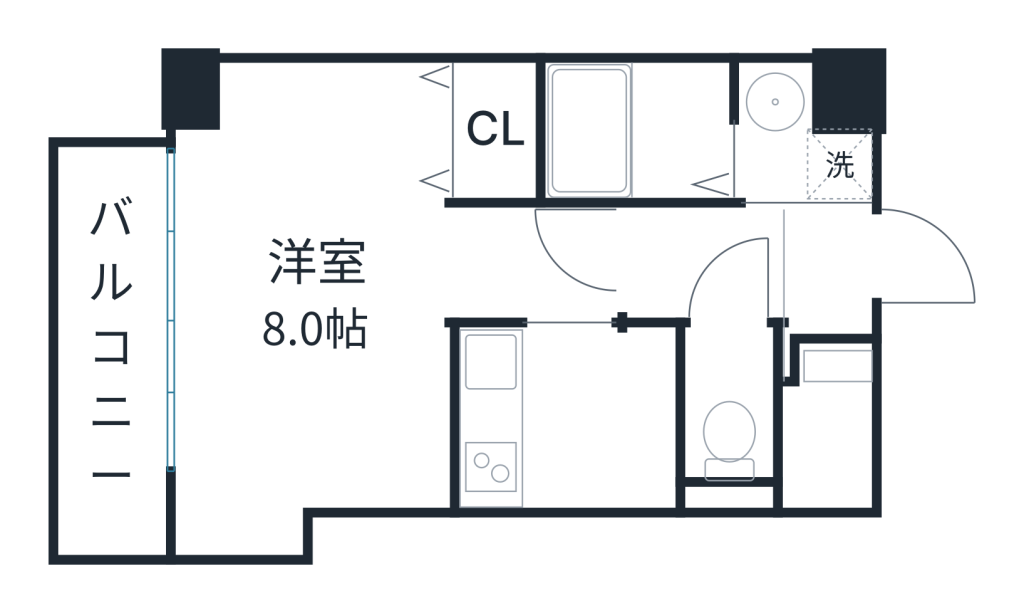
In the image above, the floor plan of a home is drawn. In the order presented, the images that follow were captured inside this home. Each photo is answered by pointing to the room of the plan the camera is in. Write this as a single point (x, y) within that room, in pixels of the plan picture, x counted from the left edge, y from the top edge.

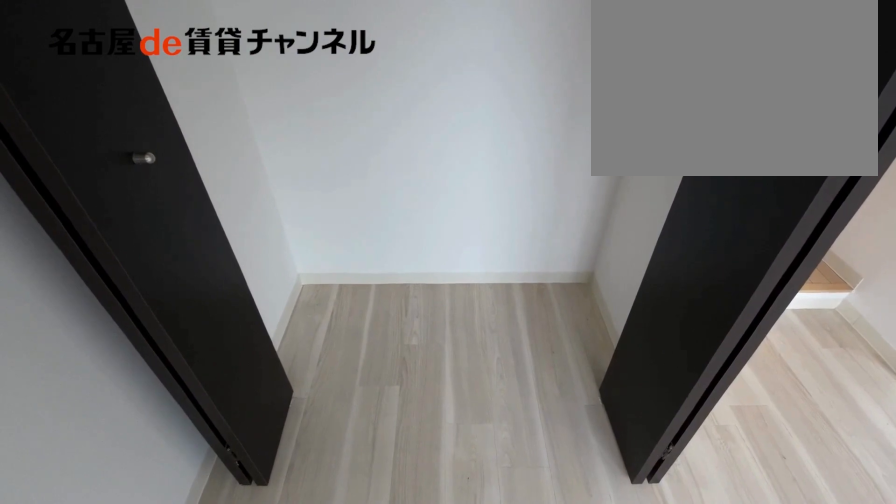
(495, 129)
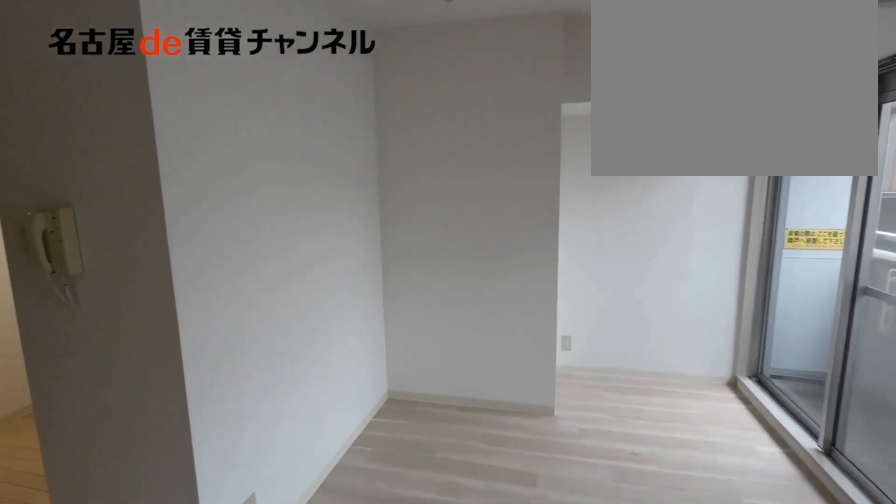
(532, 264)
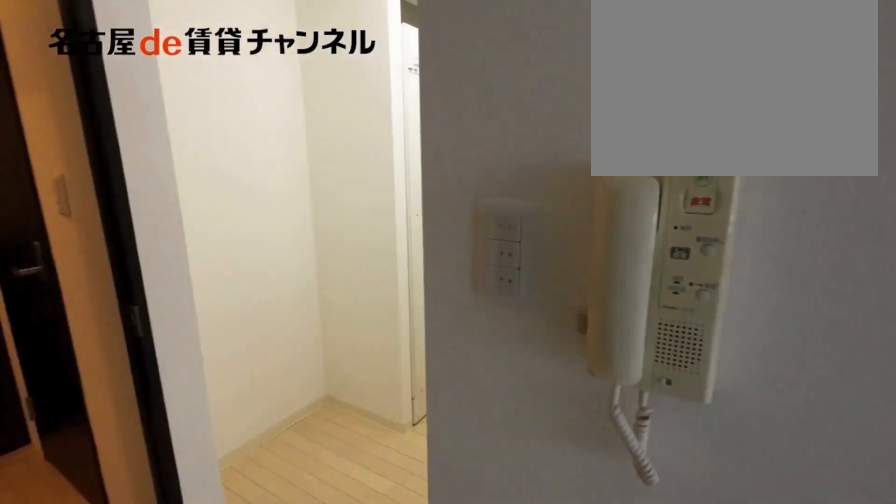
(532, 264)
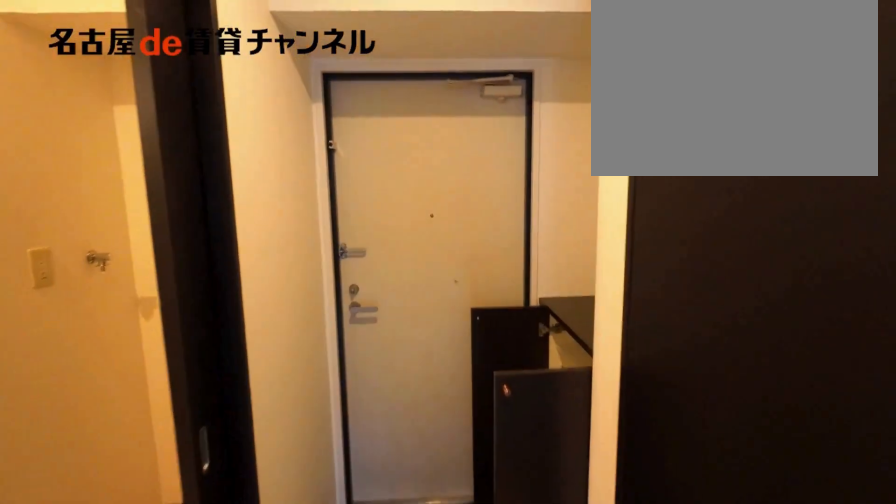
(707, 264)
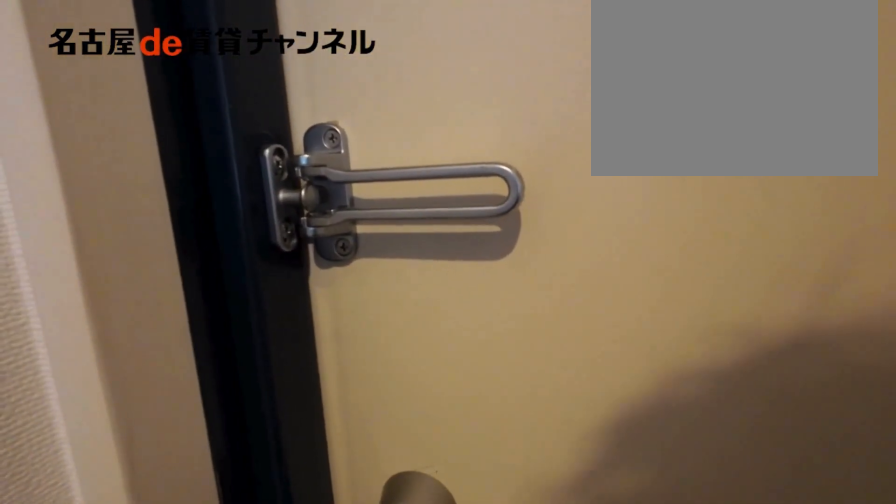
(825, 278)
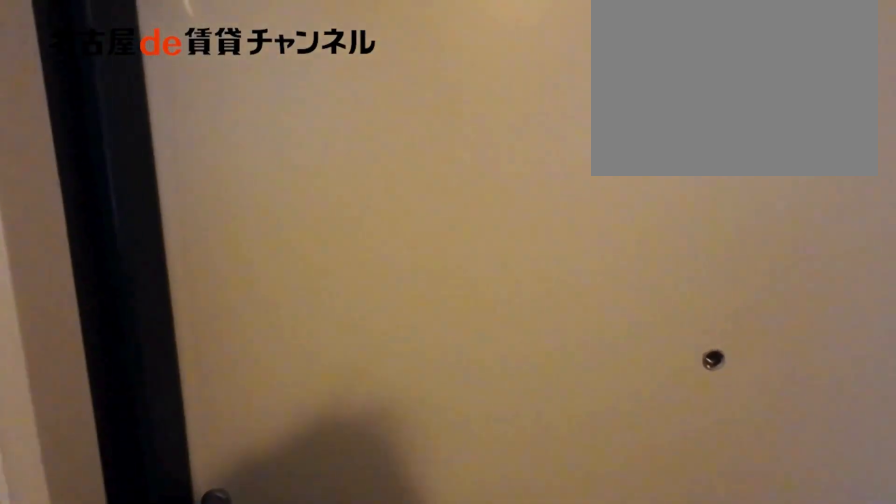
(825, 278)
